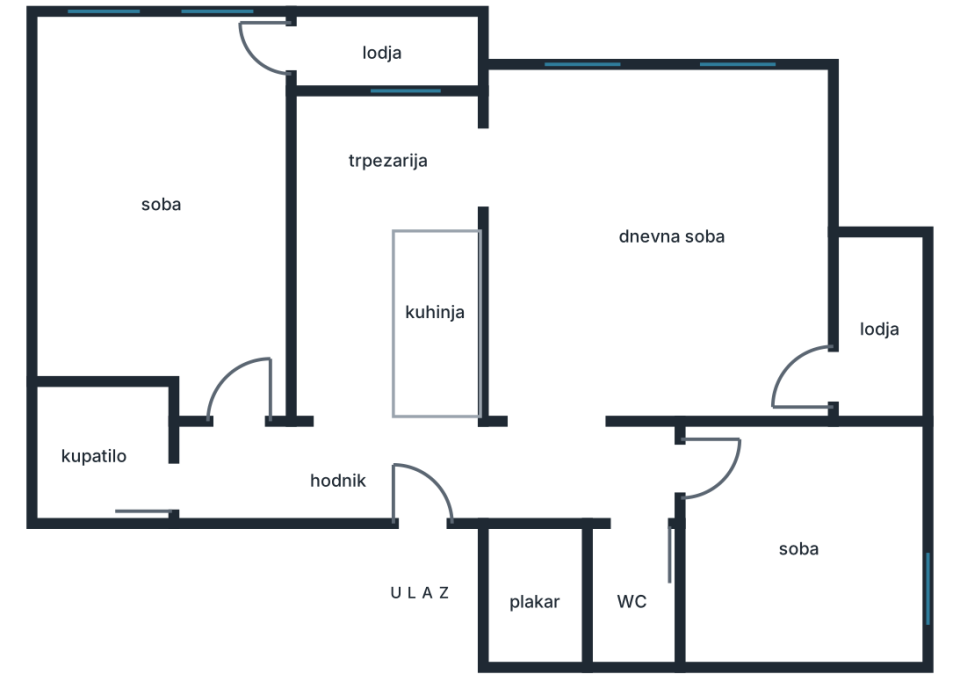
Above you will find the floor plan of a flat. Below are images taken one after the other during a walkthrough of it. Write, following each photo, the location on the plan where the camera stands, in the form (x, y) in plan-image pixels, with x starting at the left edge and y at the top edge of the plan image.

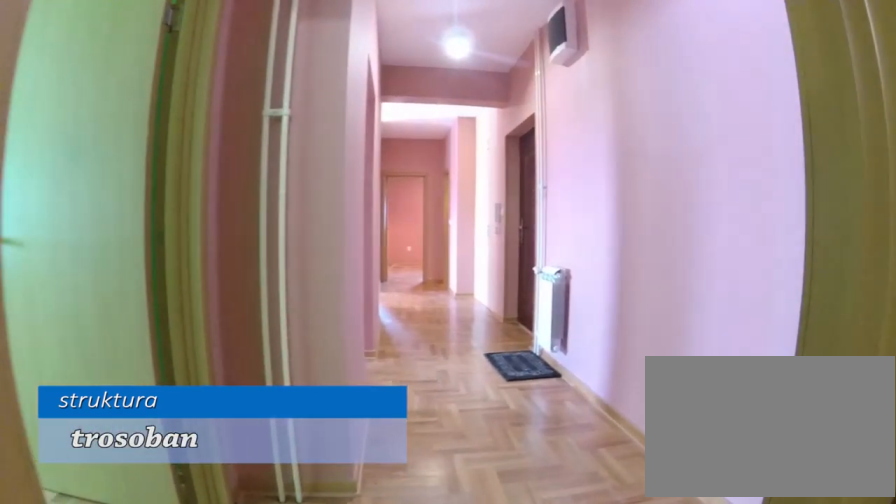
(100, 471)
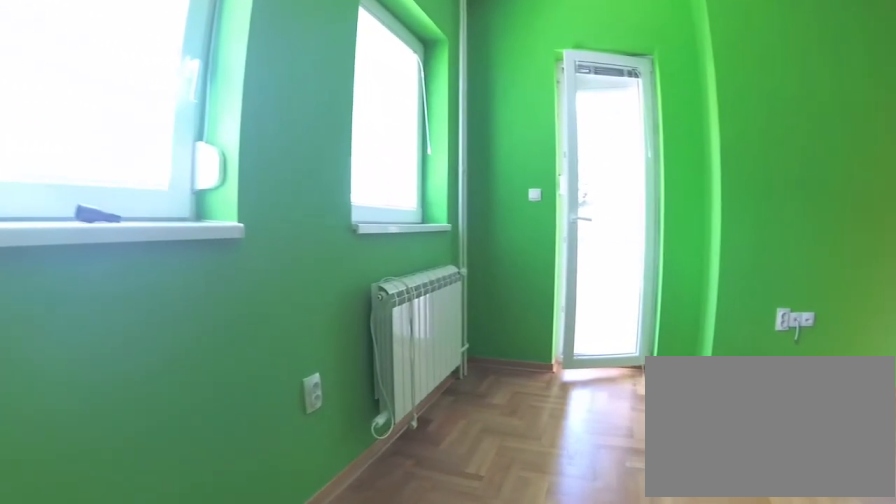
(93, 87)
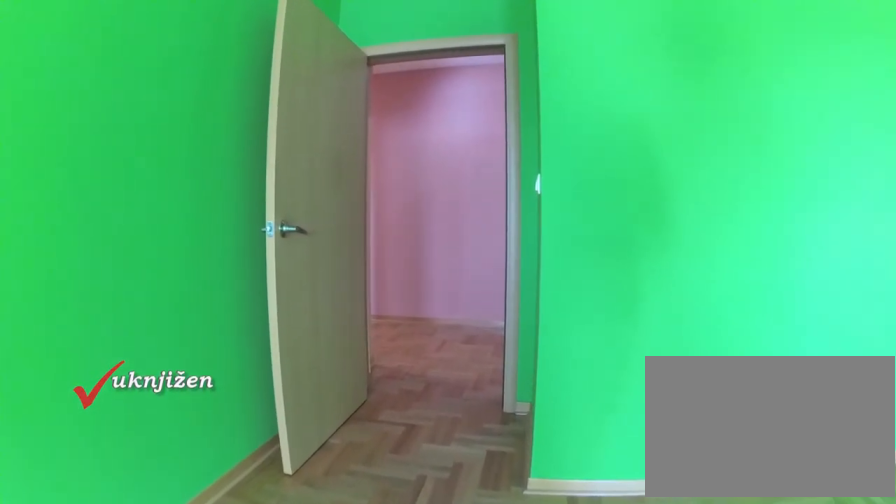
(193, 269)
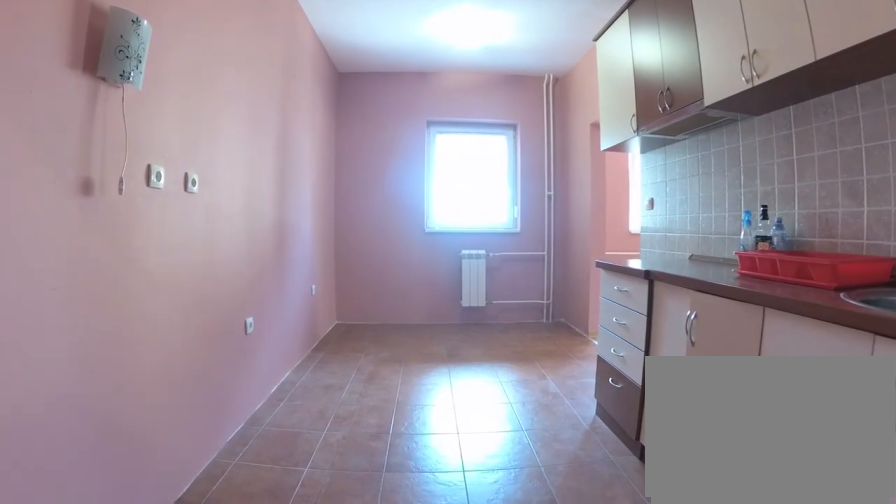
(347, 439)
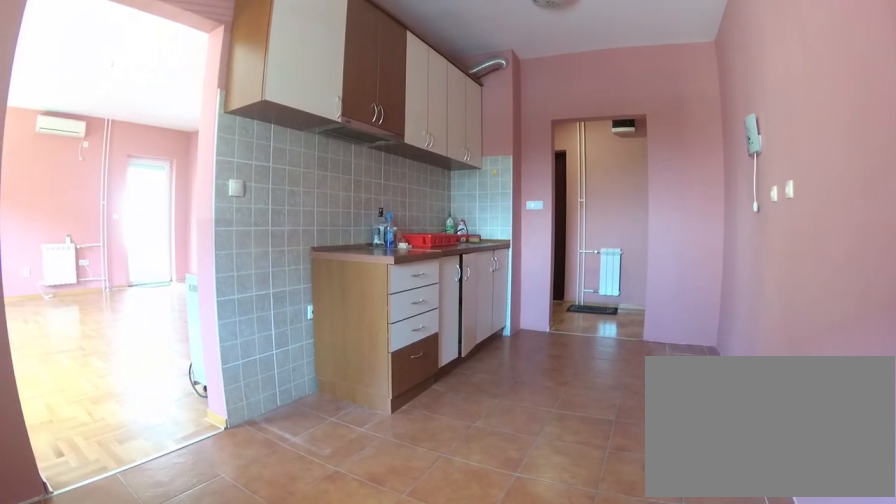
(327, 128)
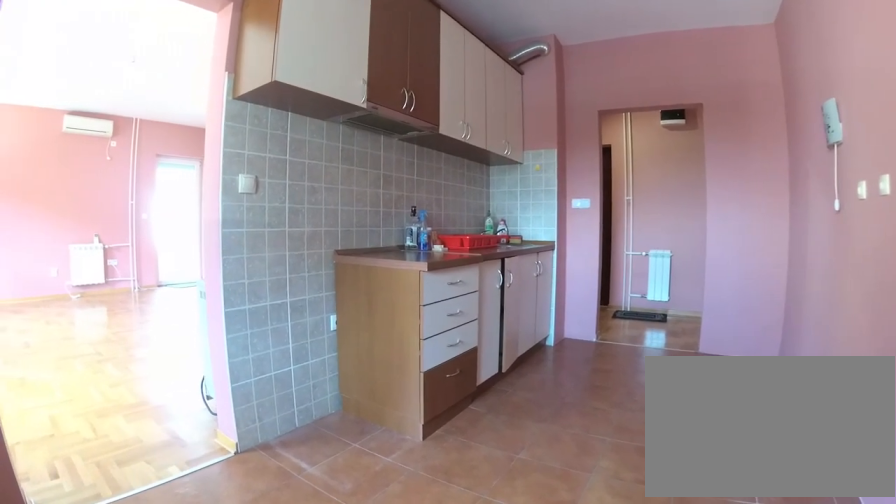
(334, 156)
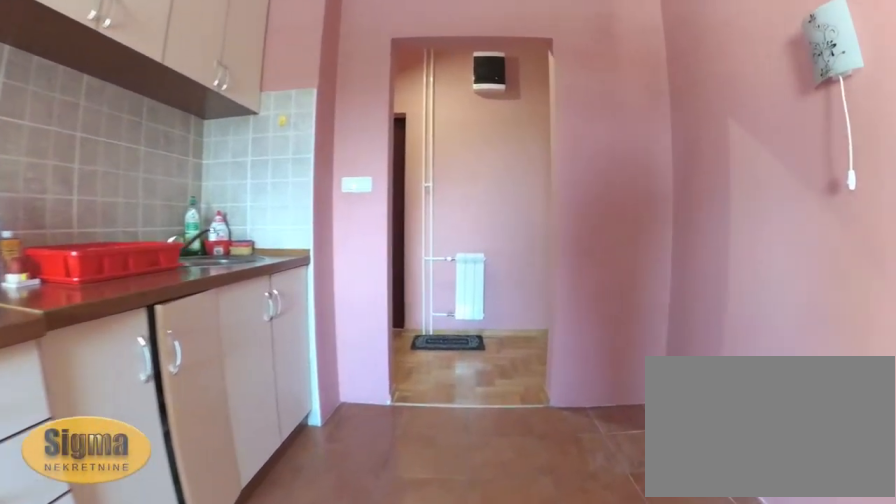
(342, 264)
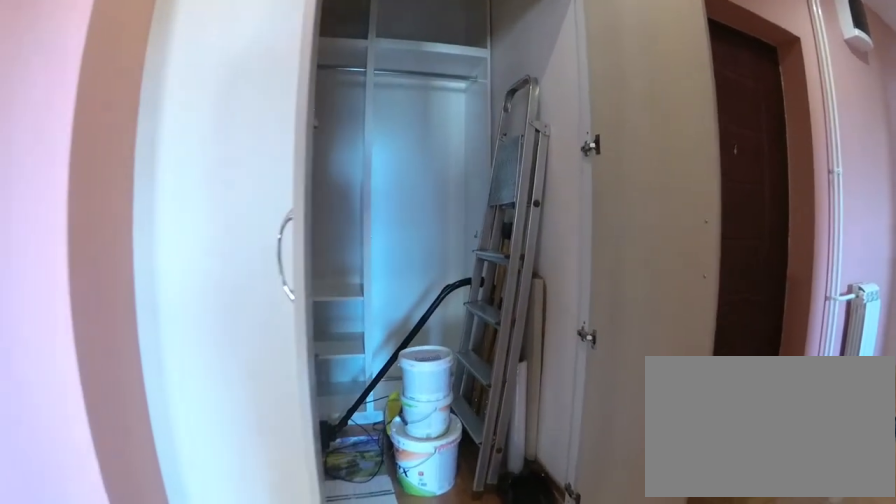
(560, 422)
